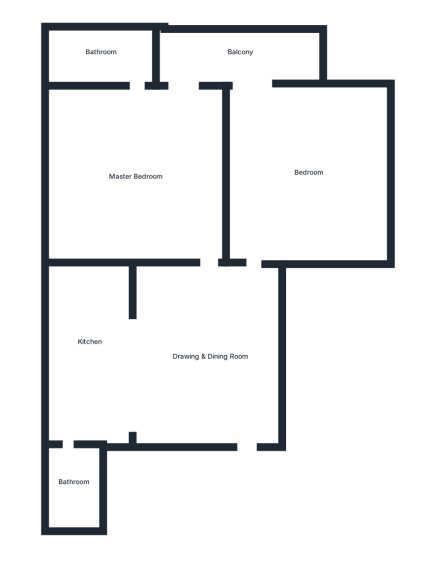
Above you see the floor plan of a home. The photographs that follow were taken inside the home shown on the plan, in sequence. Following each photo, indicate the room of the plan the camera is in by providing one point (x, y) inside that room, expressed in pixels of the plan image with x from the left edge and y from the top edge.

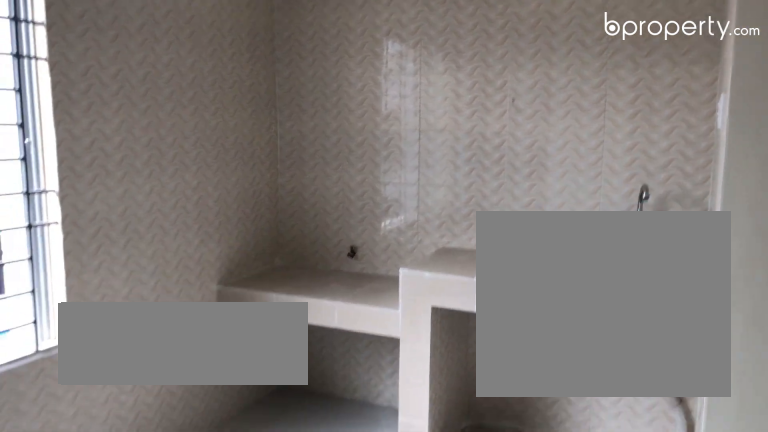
(86, 339)
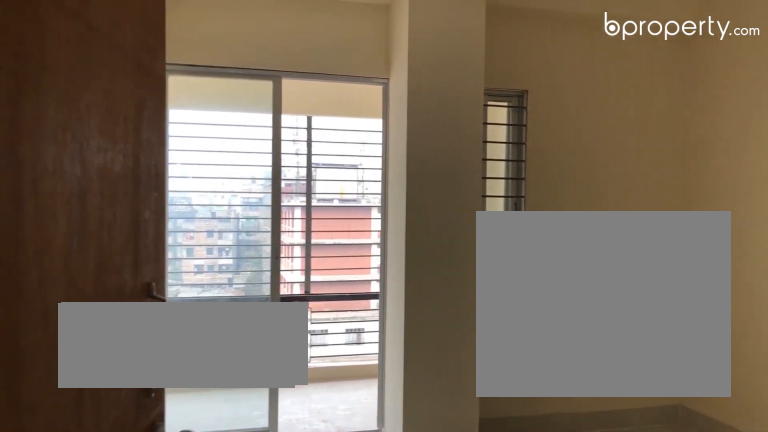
(307, 171)
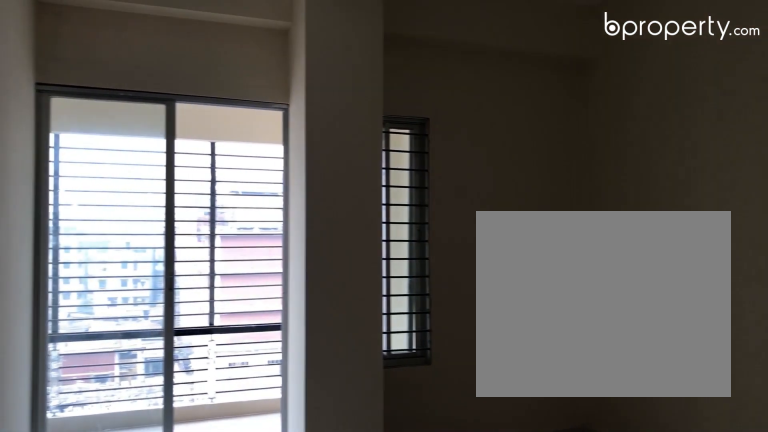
(307, 171)
